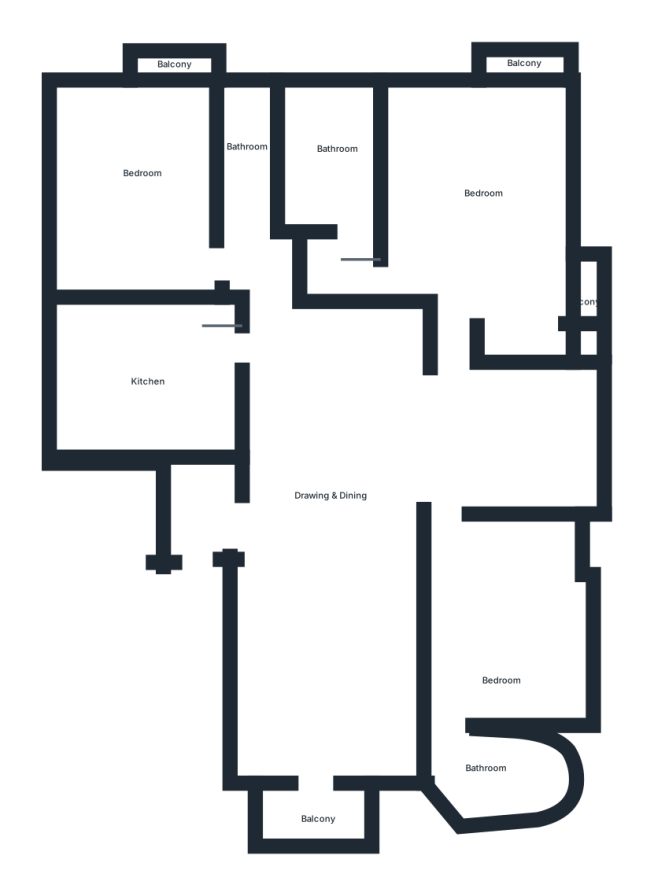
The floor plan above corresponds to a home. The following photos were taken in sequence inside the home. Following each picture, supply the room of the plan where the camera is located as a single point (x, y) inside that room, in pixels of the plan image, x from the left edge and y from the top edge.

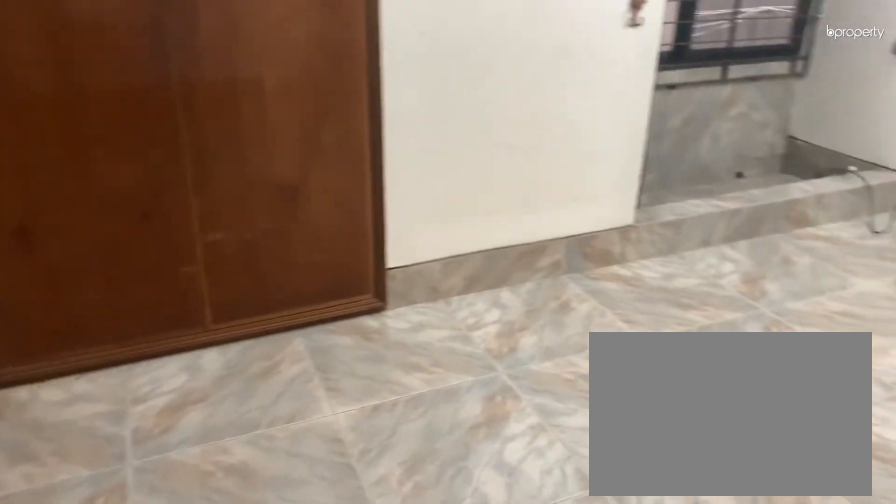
(484, 195)
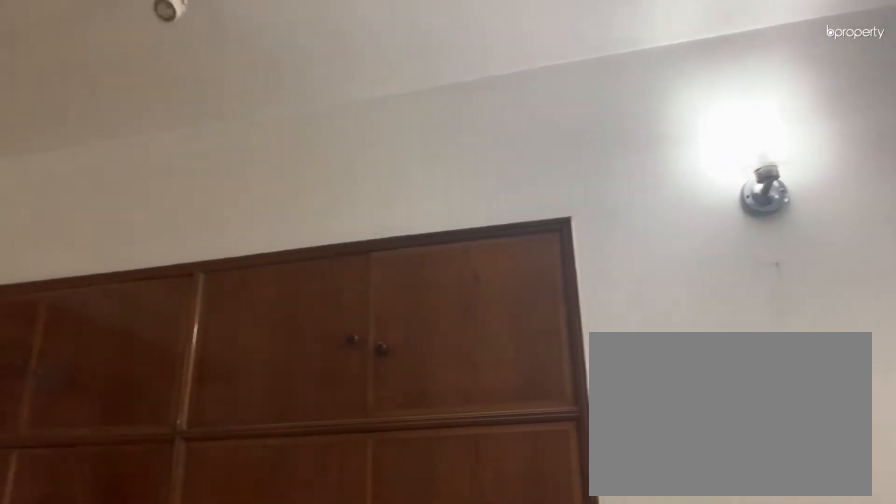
(484, 195)
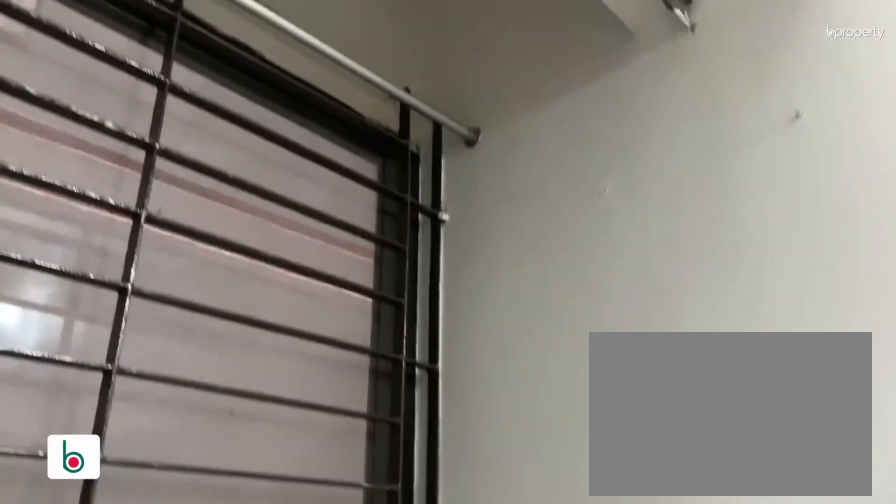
(593, 302)
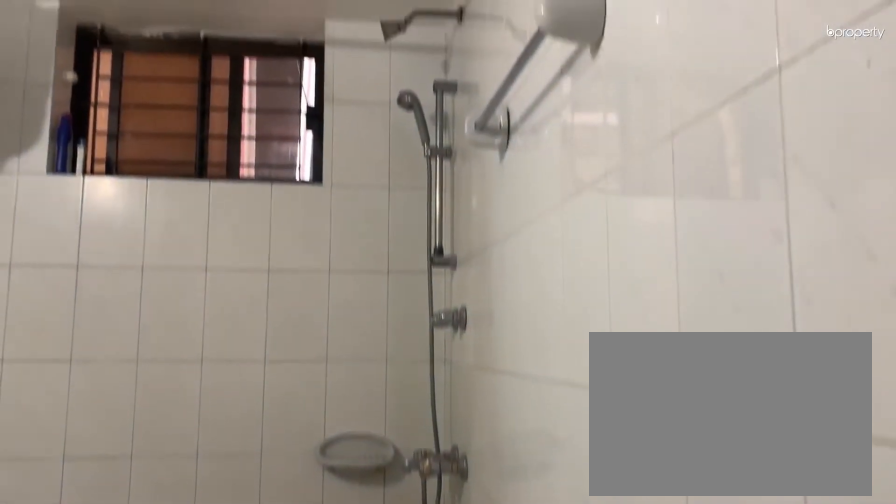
(333, 157)
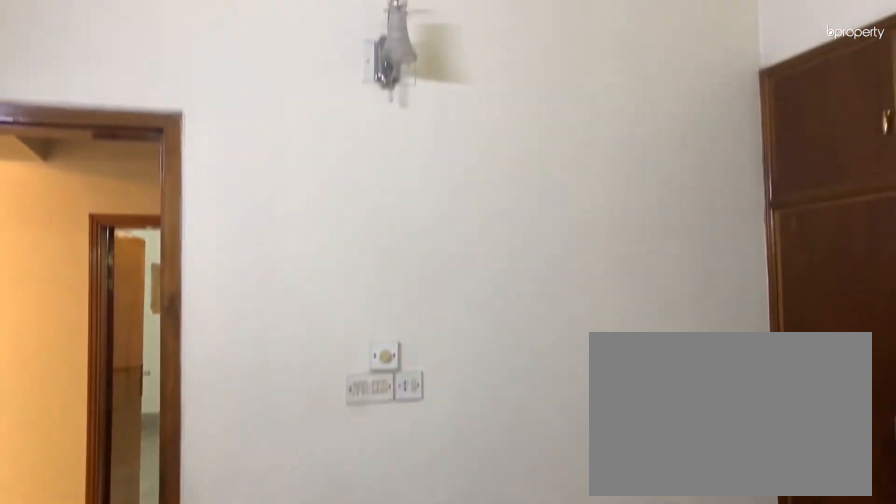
(503, 637)
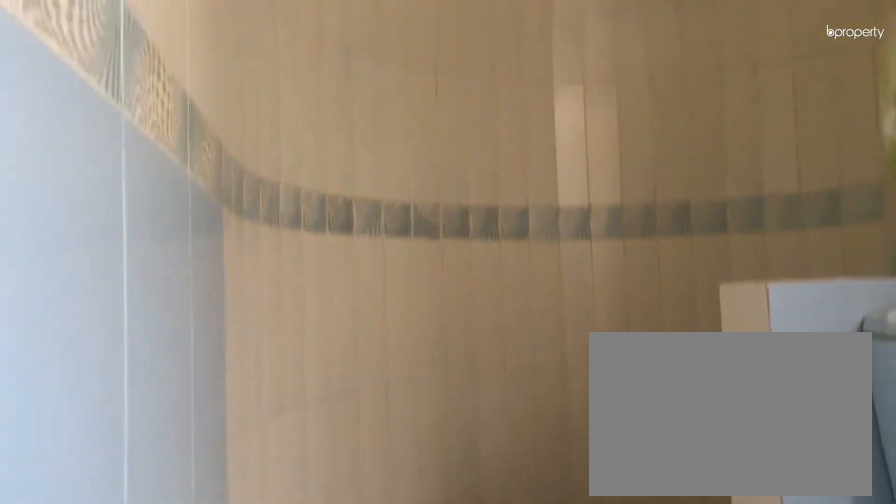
(503, 777)
